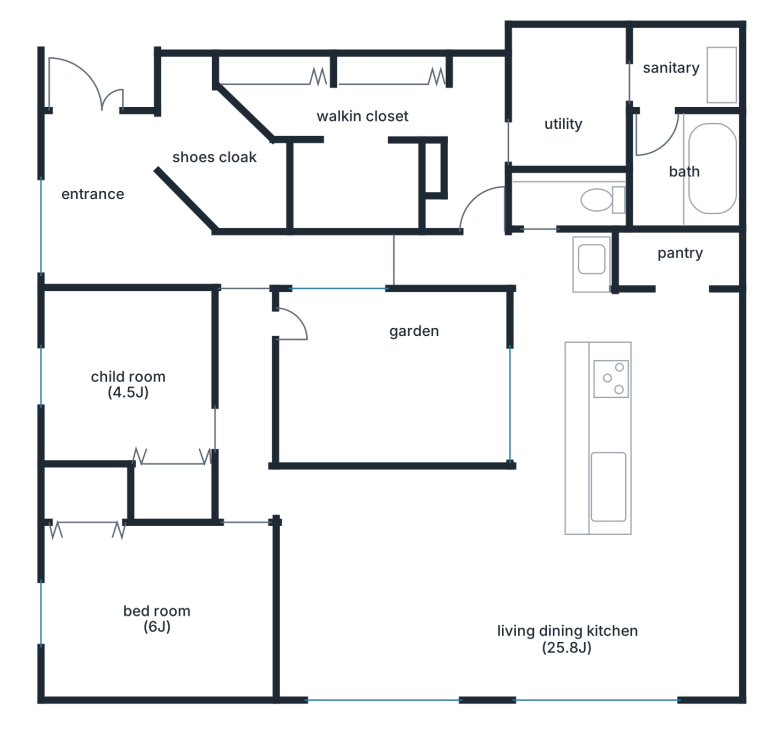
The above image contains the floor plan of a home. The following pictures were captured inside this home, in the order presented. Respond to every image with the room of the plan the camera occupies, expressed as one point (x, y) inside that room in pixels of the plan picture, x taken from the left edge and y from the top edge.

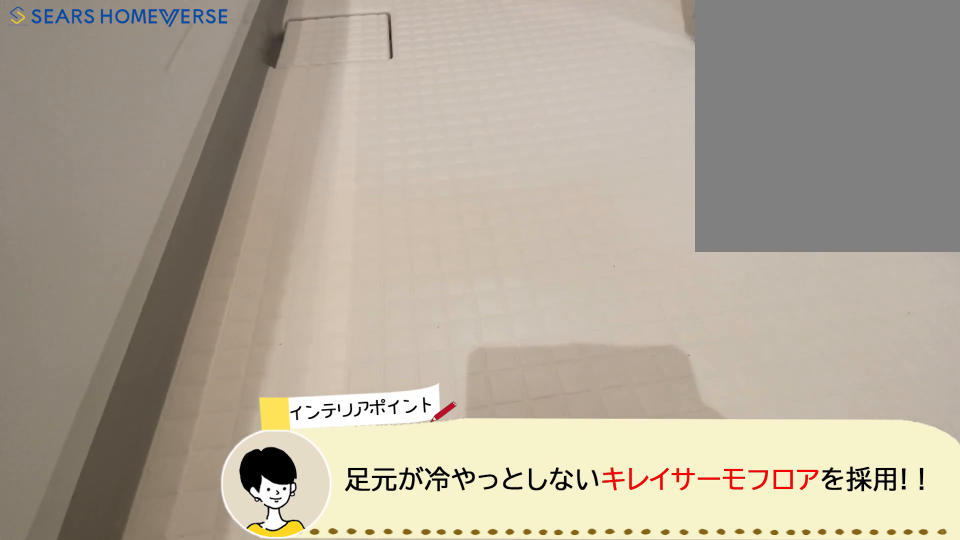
(686, 123)
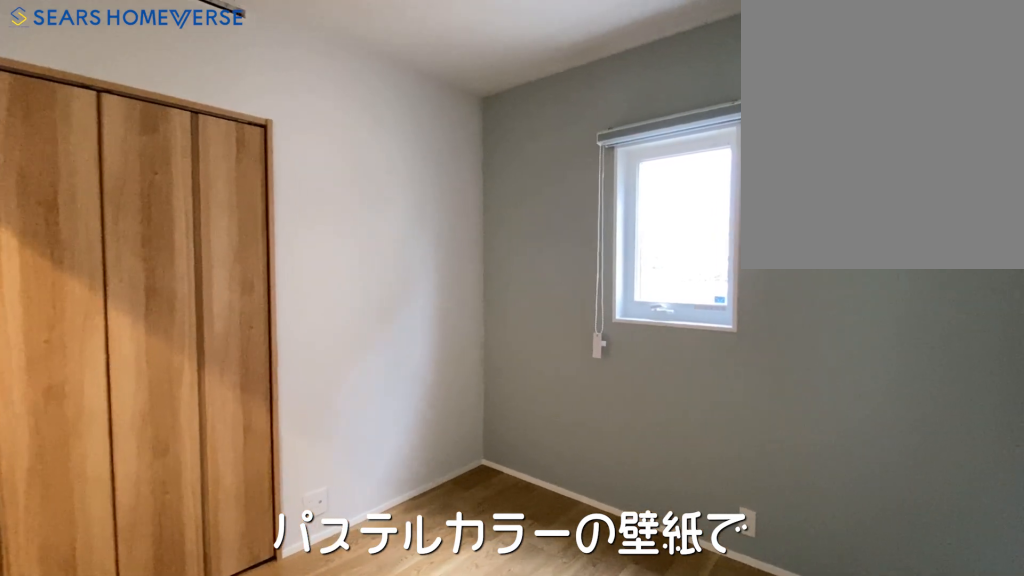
(173, 424)
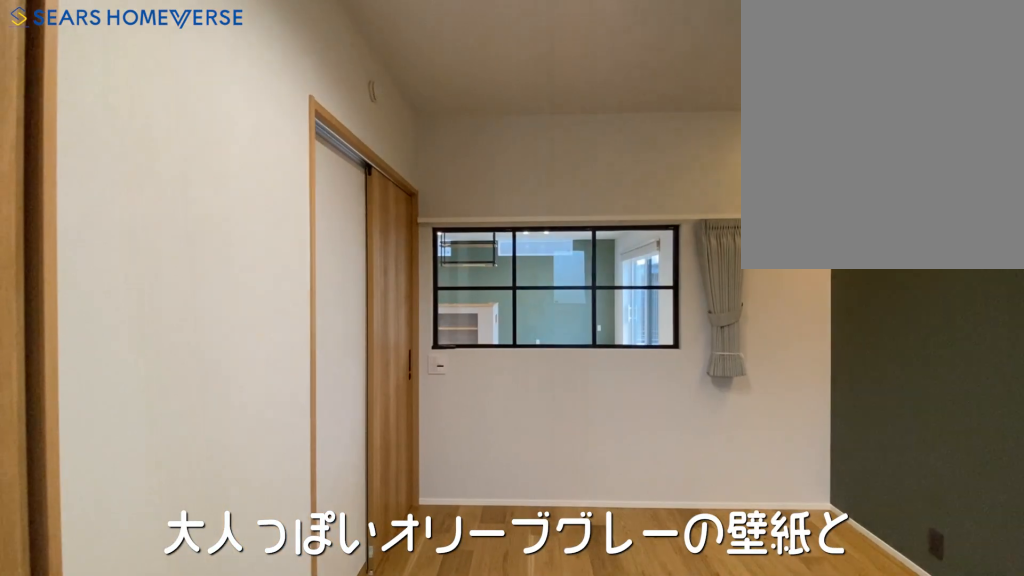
(158, 569)
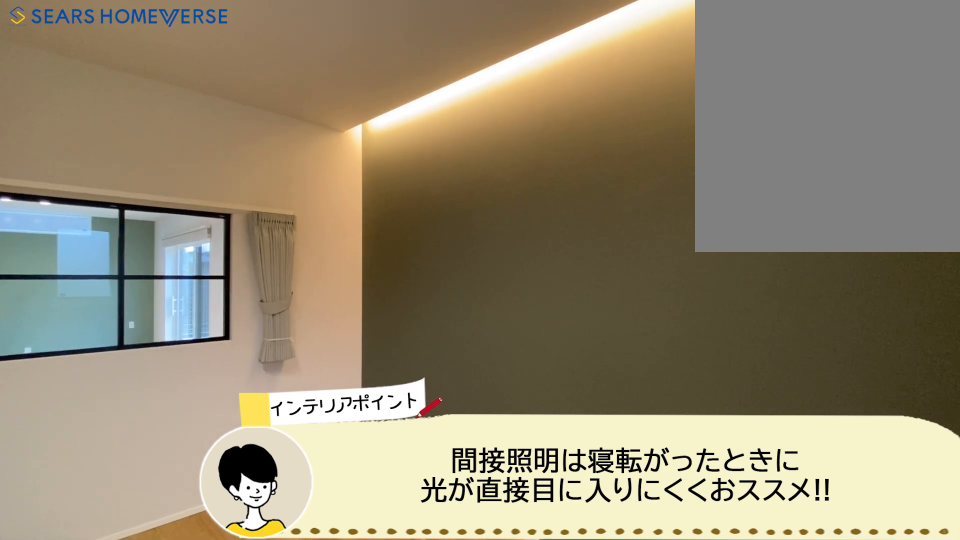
(158, 569)
